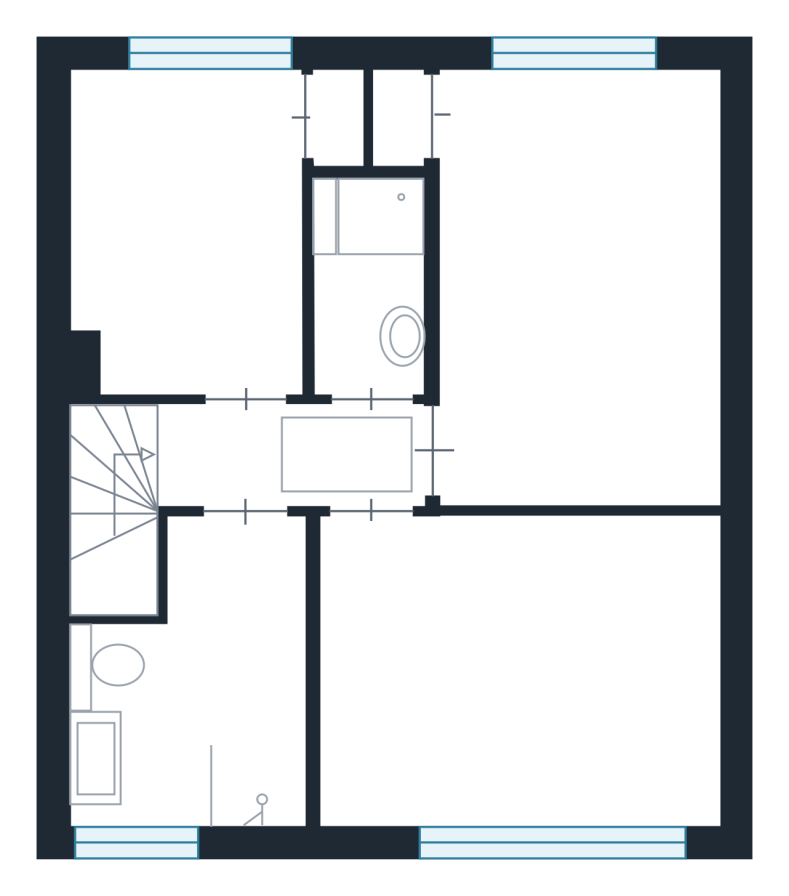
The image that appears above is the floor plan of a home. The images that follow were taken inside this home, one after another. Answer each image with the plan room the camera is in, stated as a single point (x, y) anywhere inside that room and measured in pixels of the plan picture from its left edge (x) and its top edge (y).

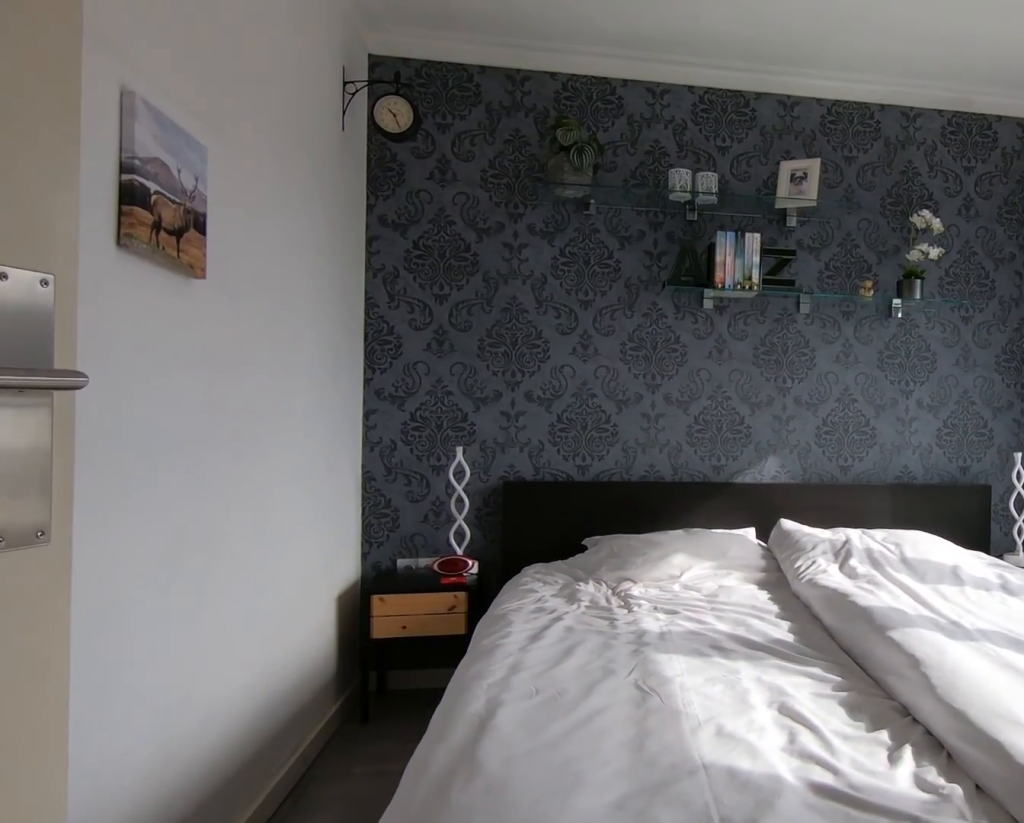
(520, 671)
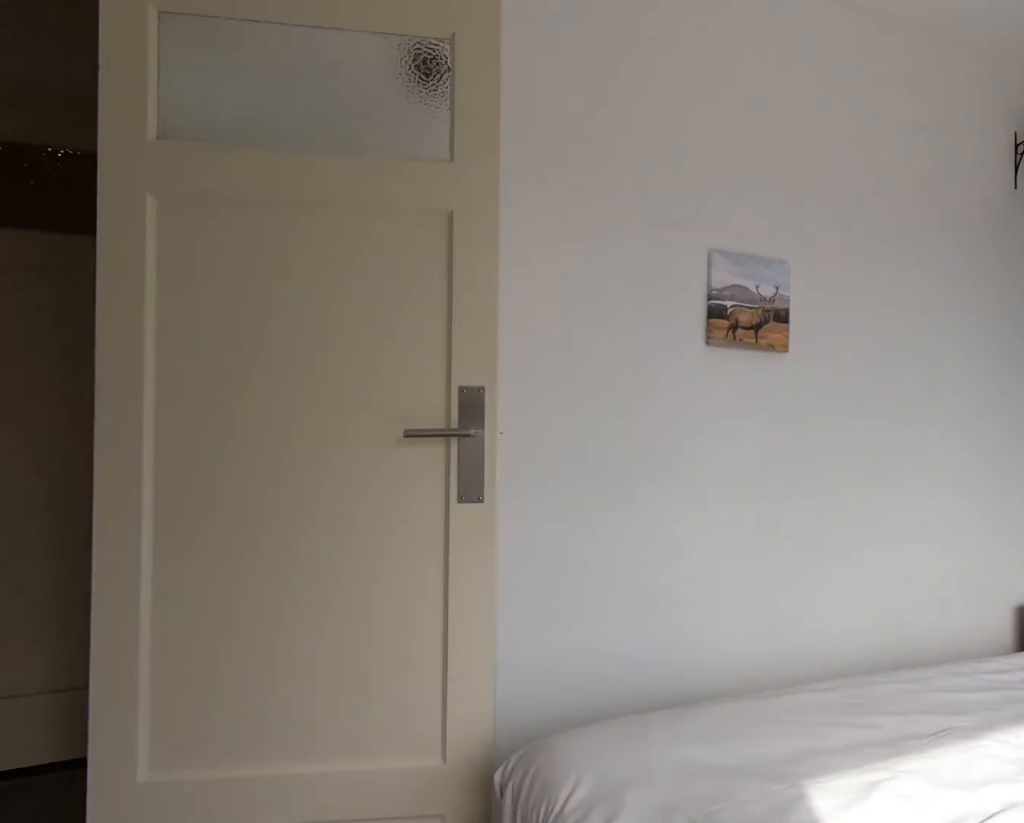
(520, 671)
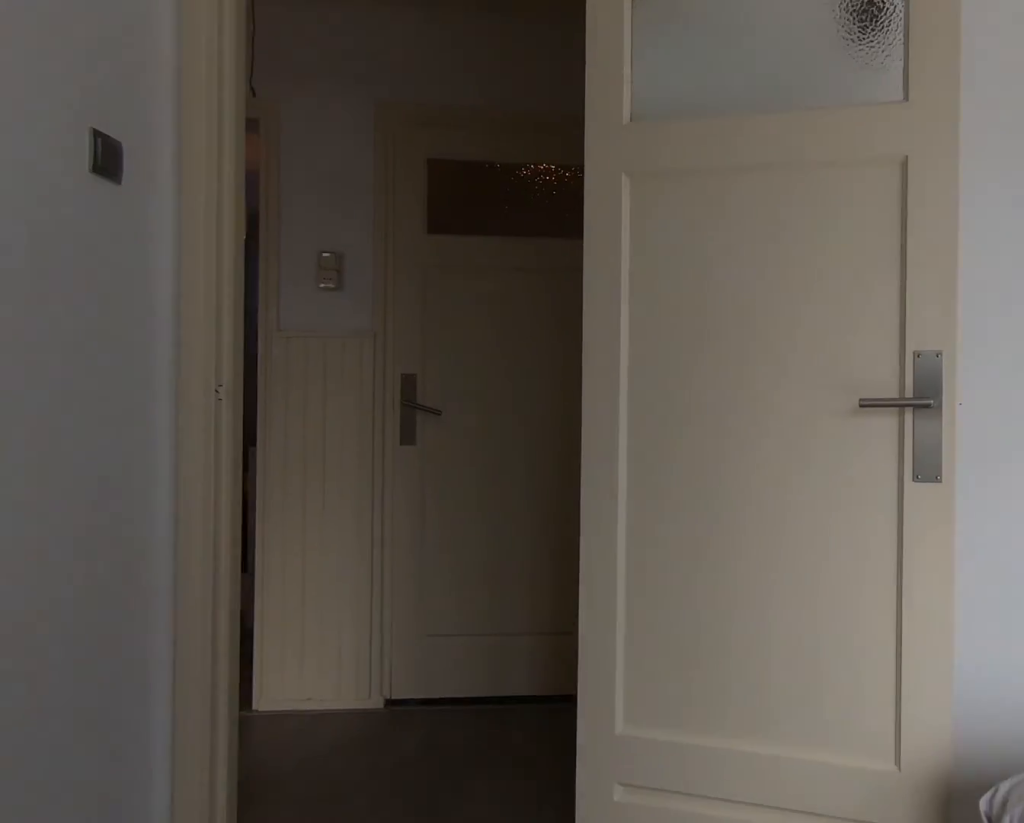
(520, 671)
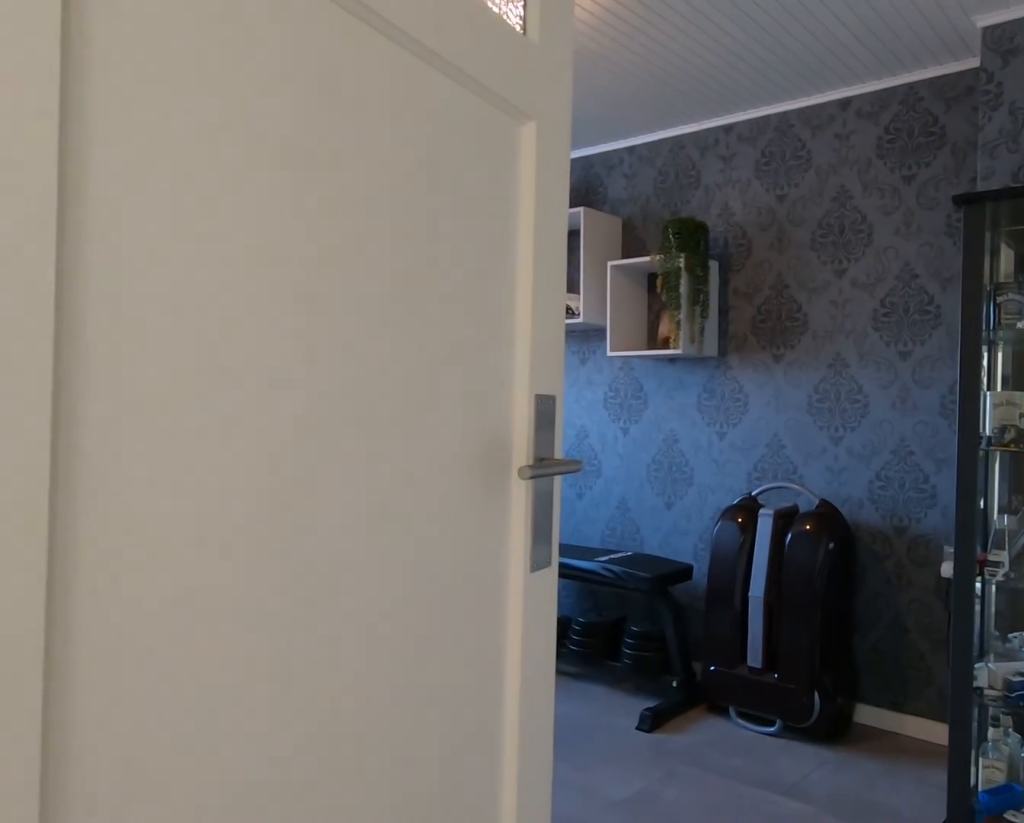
(292, 454)
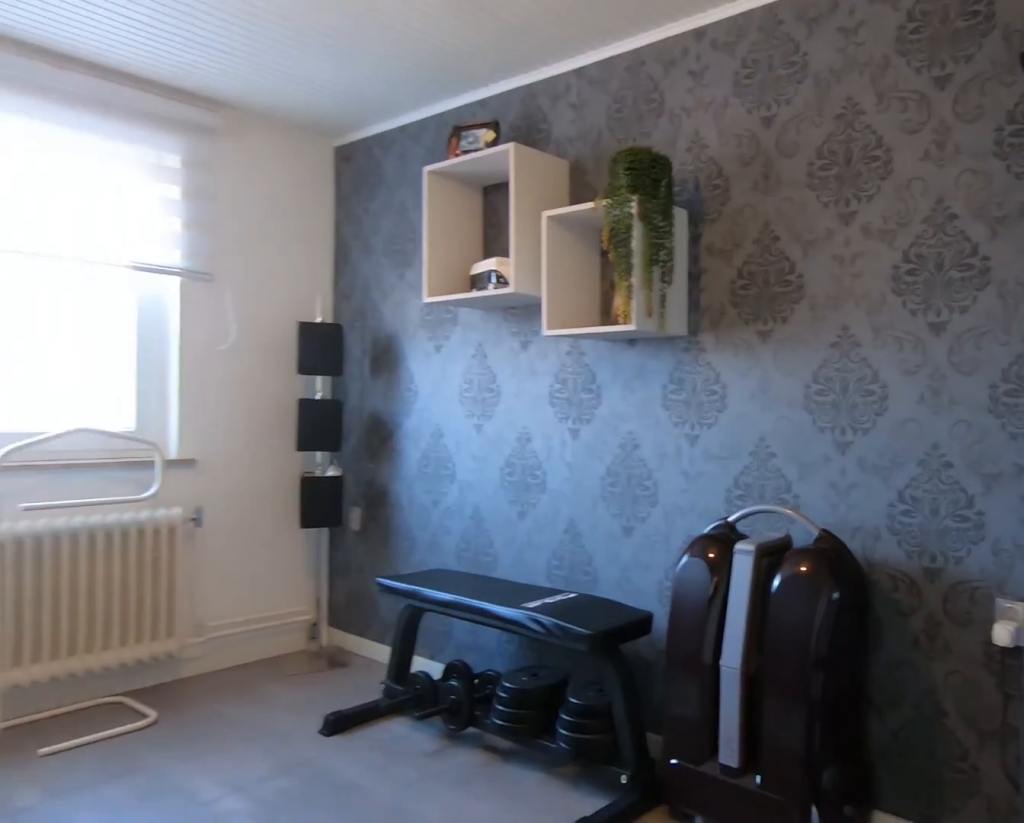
(577, 287)
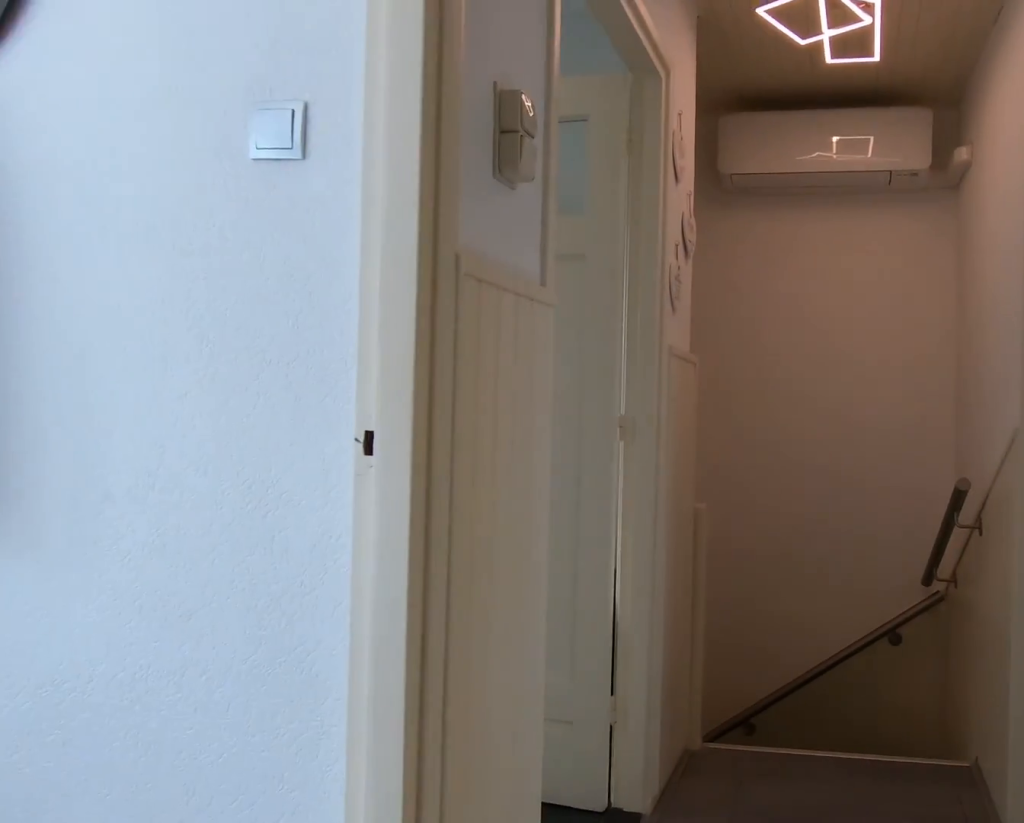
(291, 454)
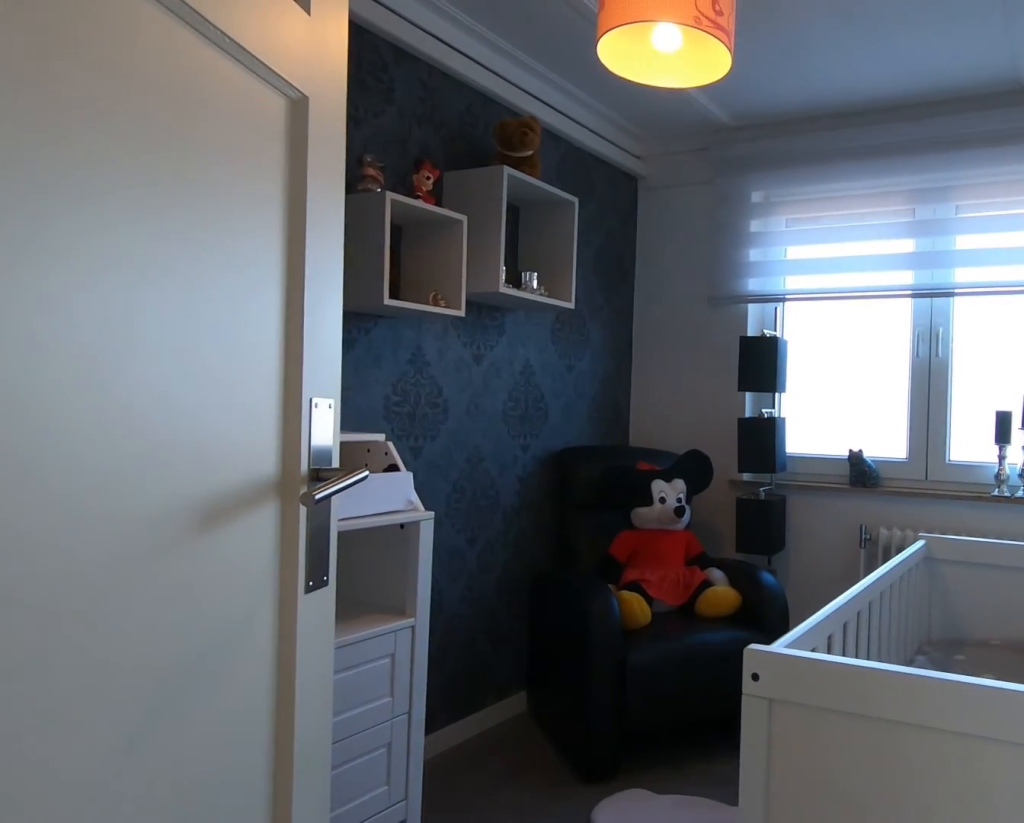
(188, 229)
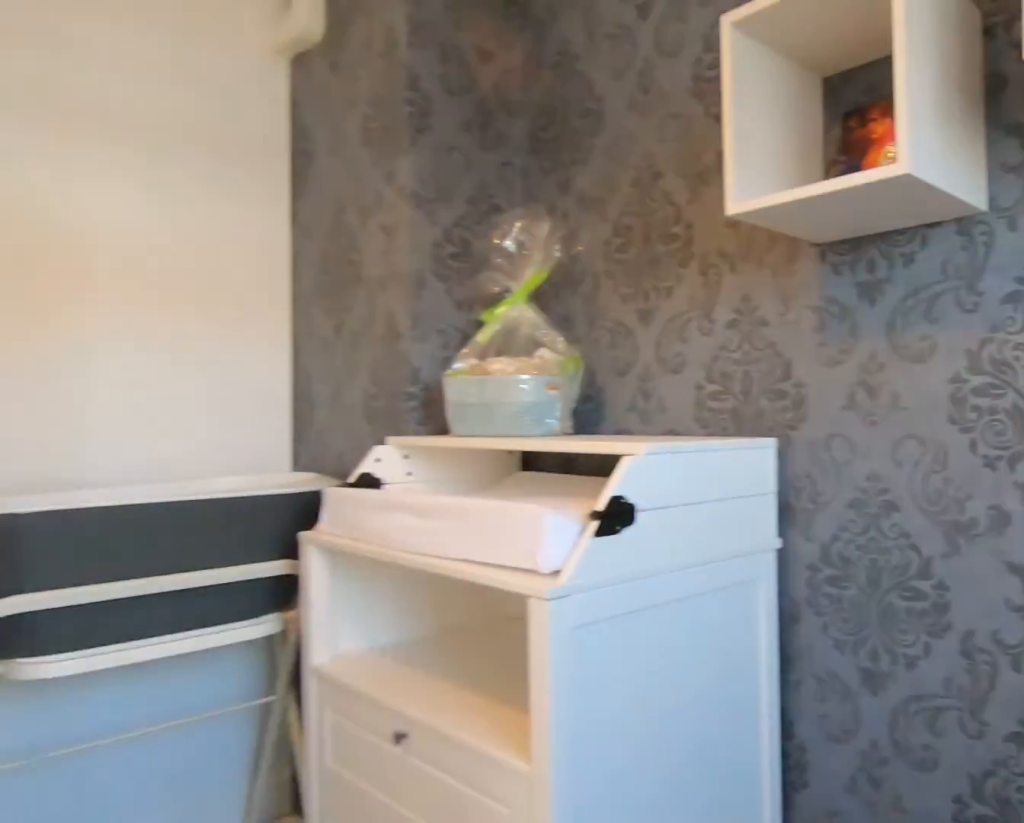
(188, 229)
